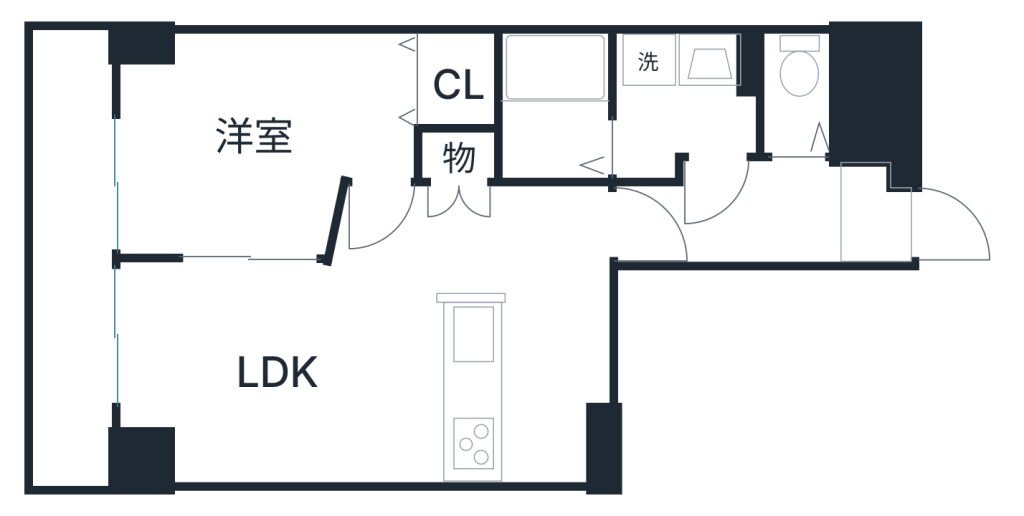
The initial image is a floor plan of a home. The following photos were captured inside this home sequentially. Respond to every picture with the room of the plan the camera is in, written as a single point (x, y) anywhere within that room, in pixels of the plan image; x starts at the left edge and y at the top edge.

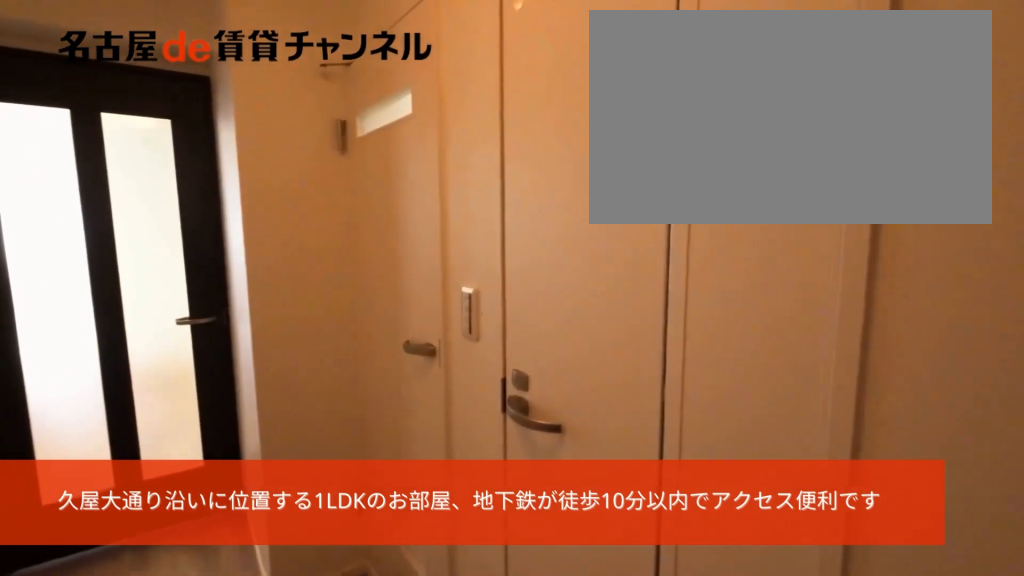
(879, 216)
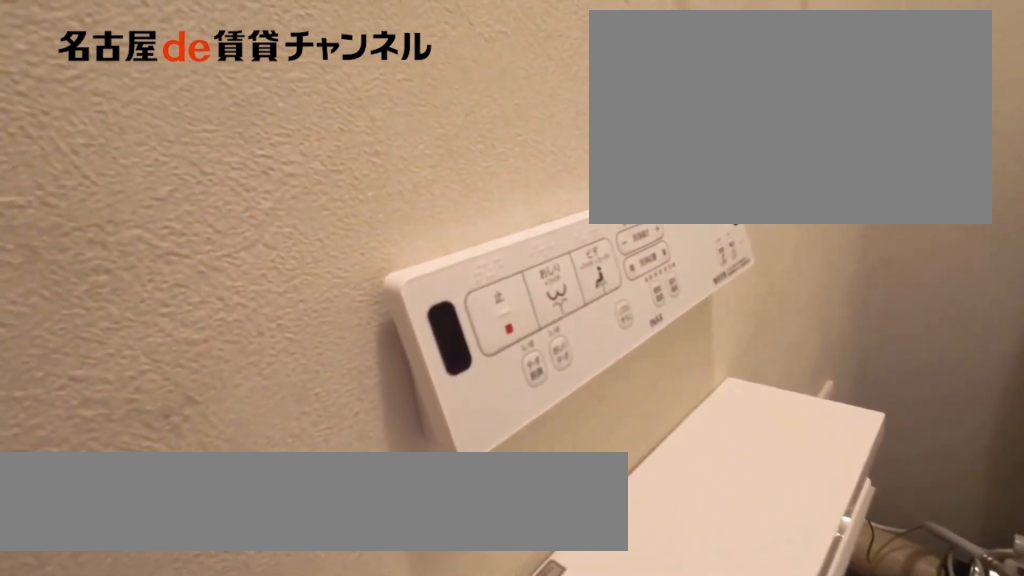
(798, 98)
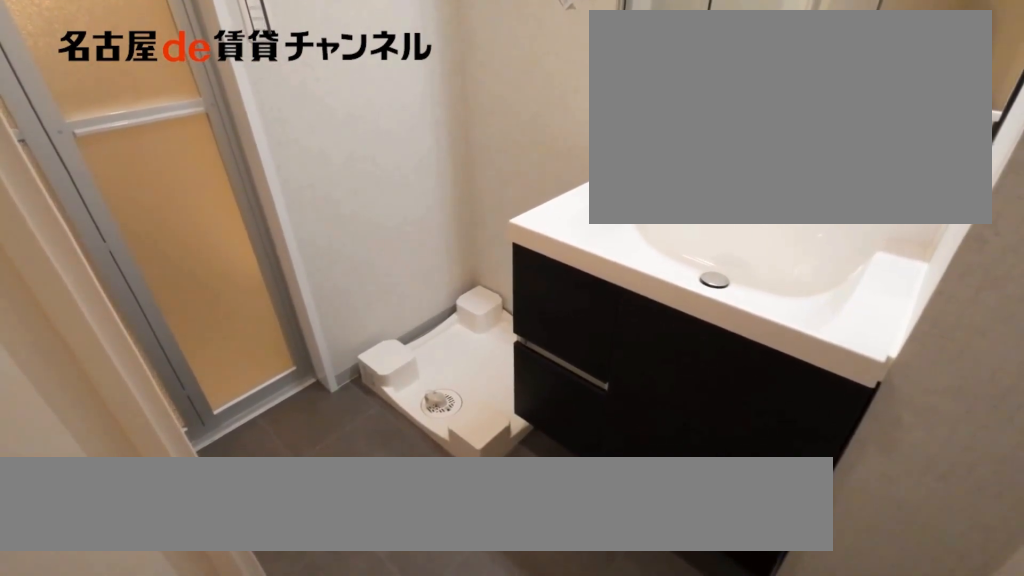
(685, 100)
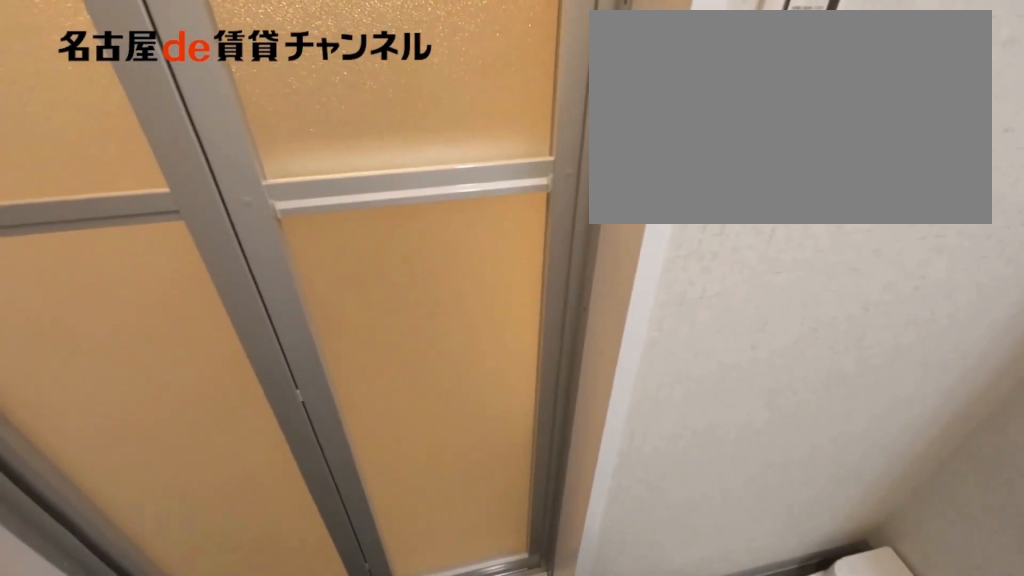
(685, 100)
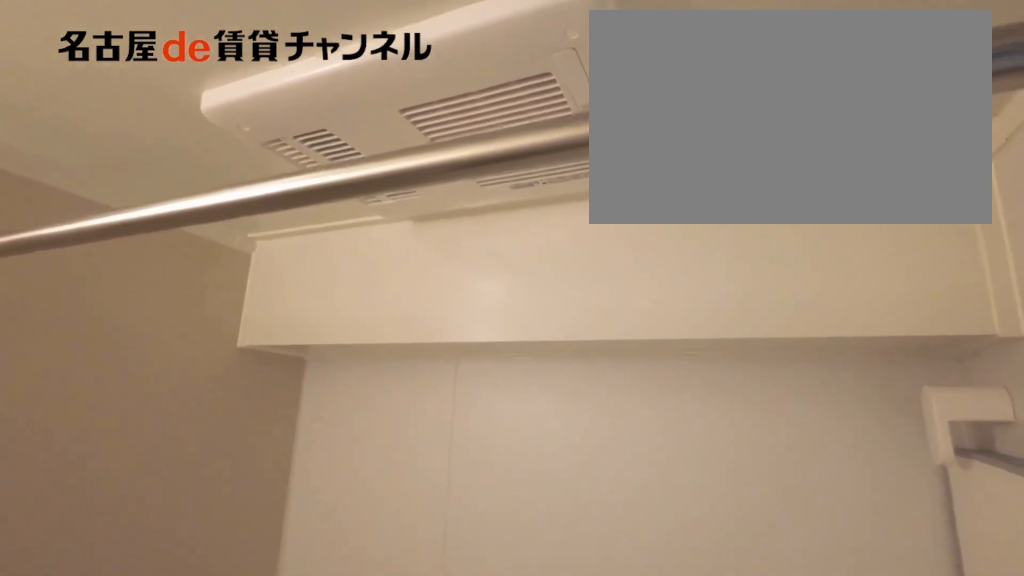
(551, 110)
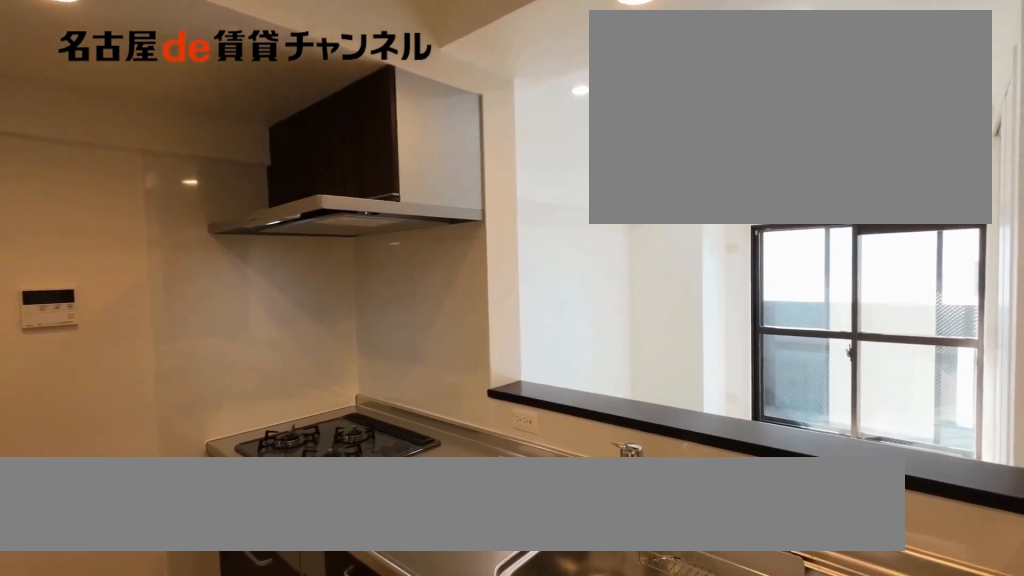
(524, 394)
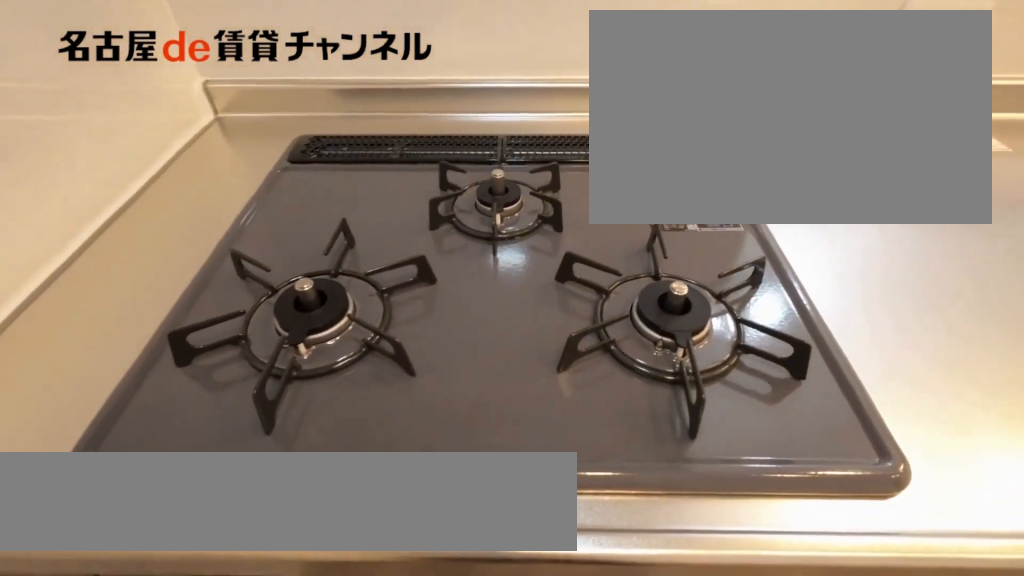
(524, 394)
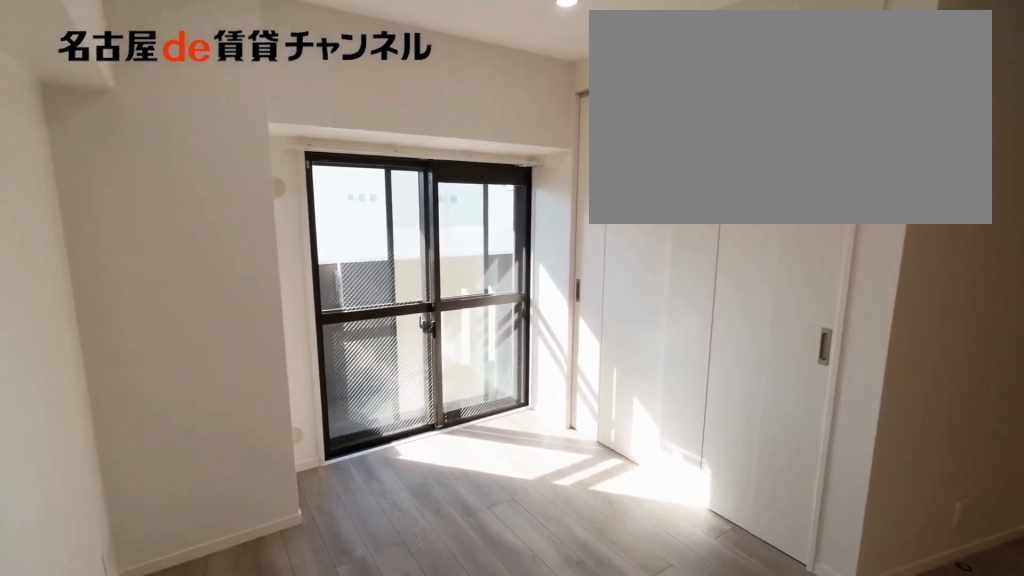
(275, 374)
